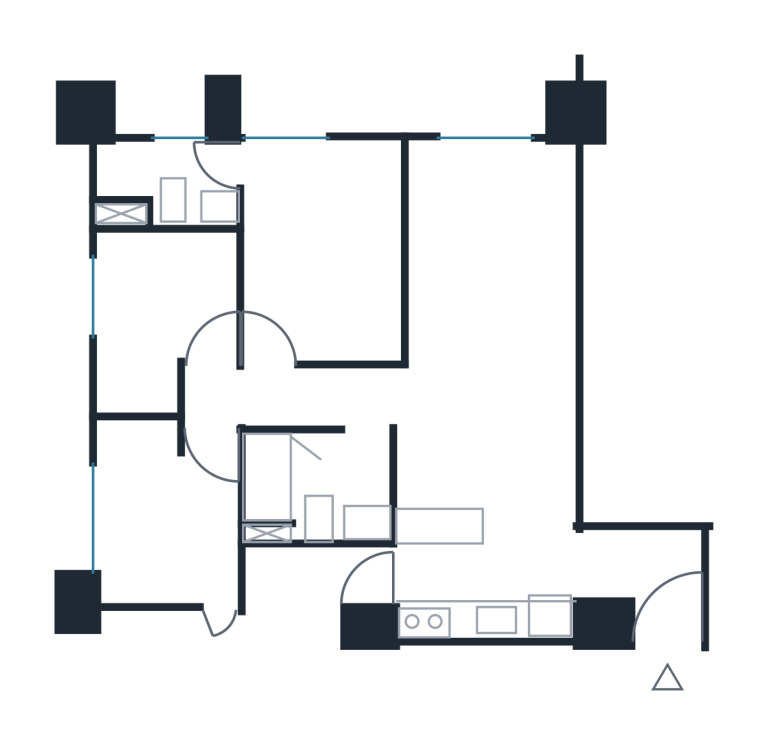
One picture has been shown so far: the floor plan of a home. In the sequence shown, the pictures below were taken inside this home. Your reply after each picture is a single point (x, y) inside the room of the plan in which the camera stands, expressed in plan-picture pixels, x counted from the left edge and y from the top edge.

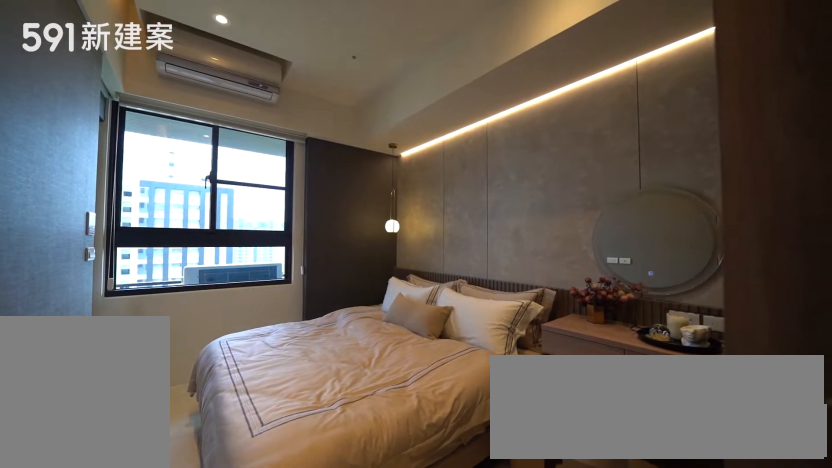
(324, 252)
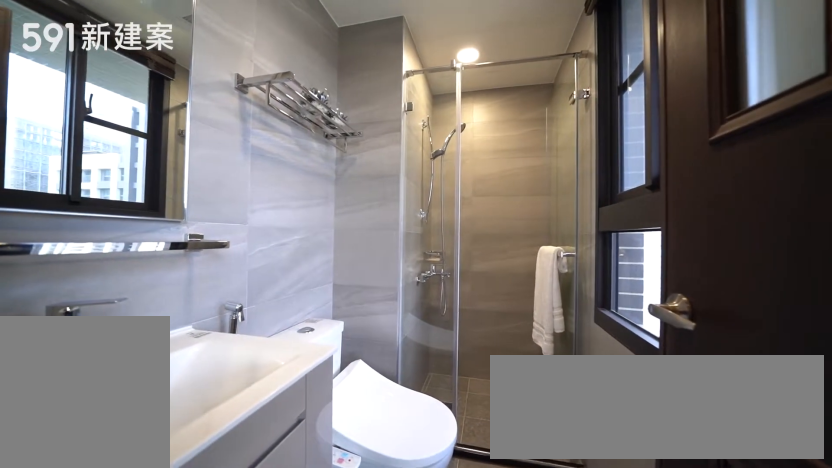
(164, 180)
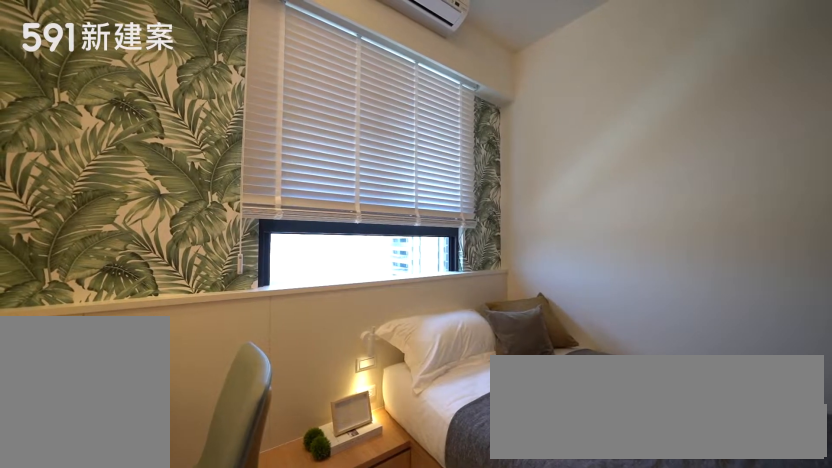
(163, 313)
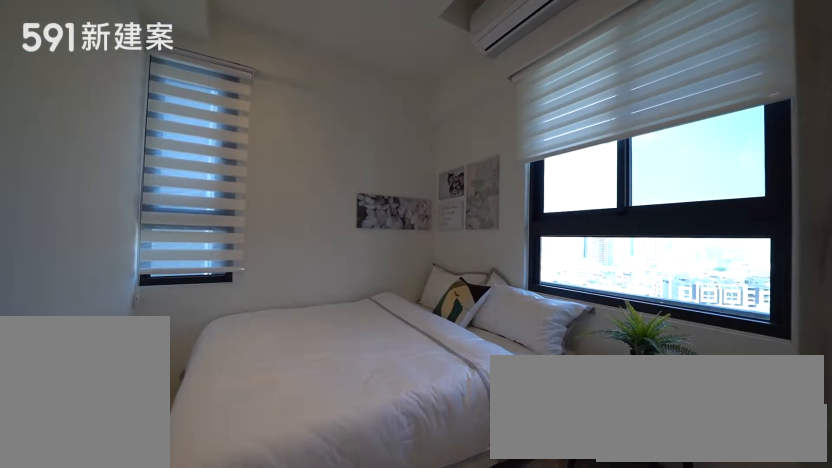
(165, 512)
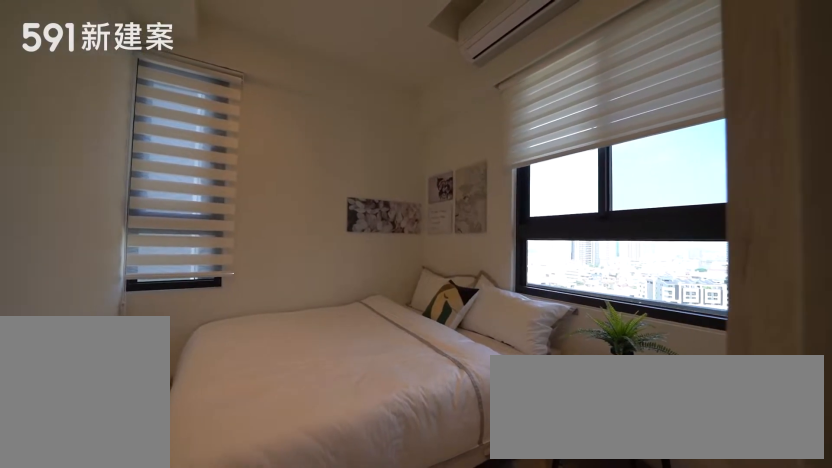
(165, 512)
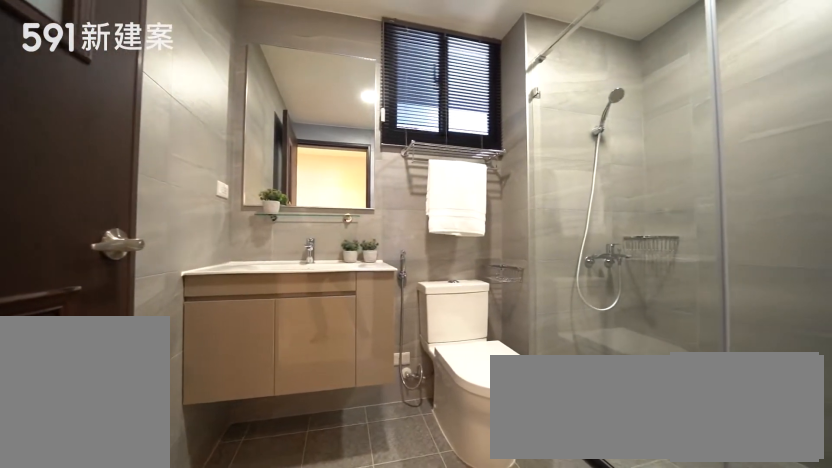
(314, 488)
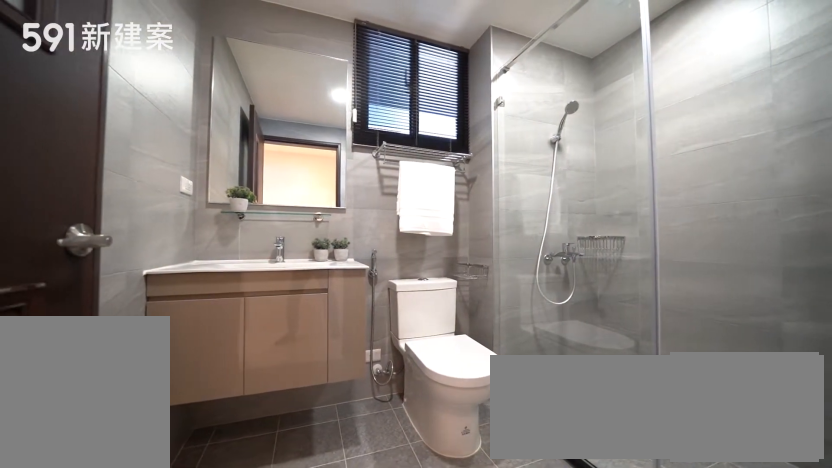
(314, 488)
